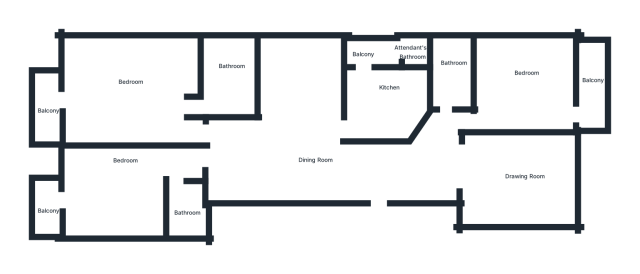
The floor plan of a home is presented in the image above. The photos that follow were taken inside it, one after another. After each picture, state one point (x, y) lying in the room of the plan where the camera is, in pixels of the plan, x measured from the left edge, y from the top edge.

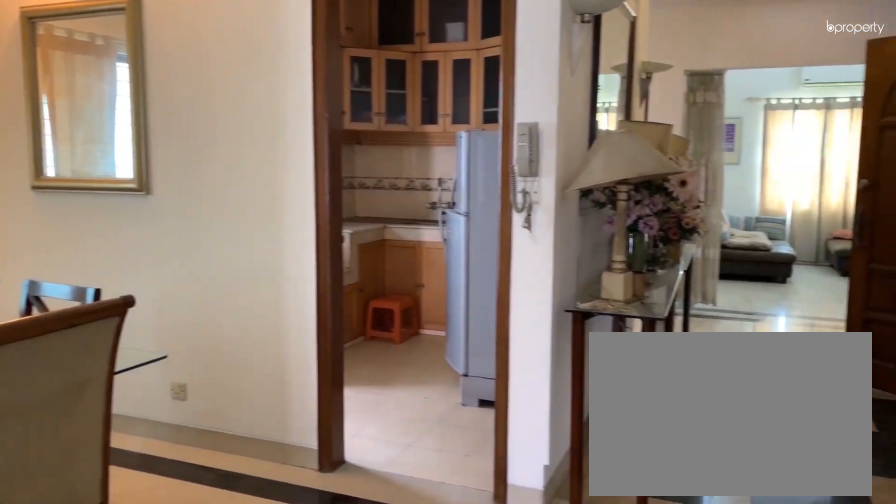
(299, 156)
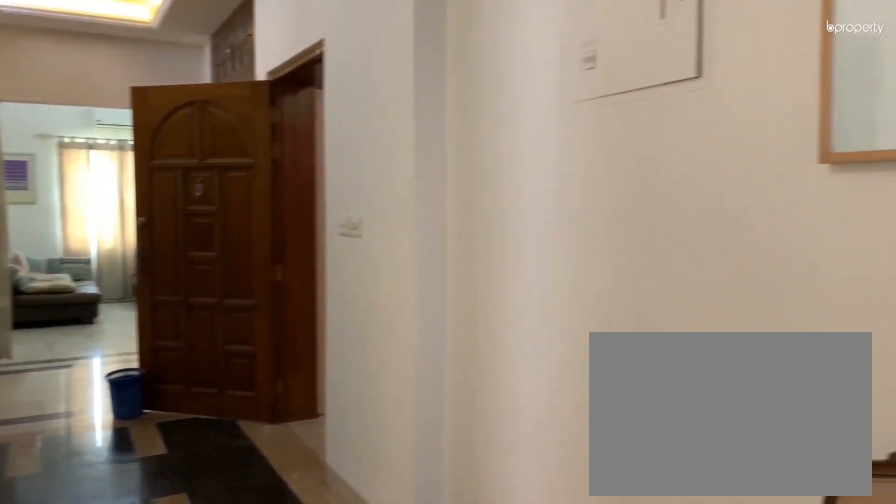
(299, 156)
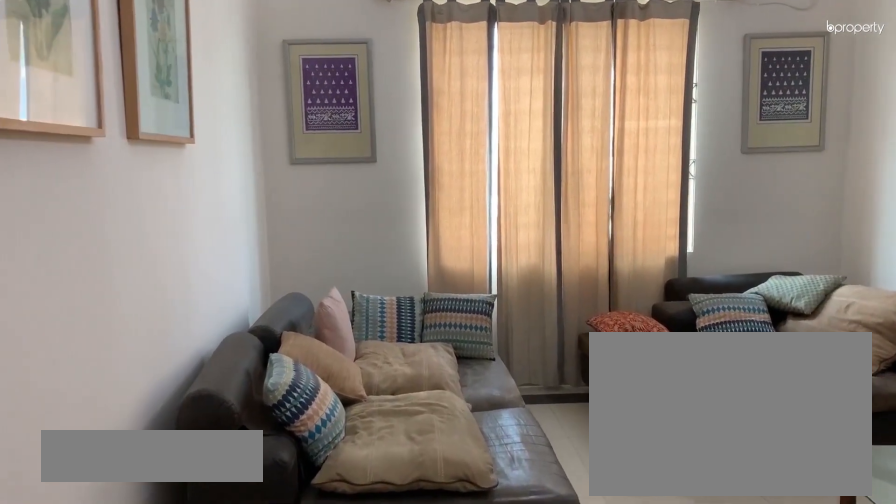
(522, 180)
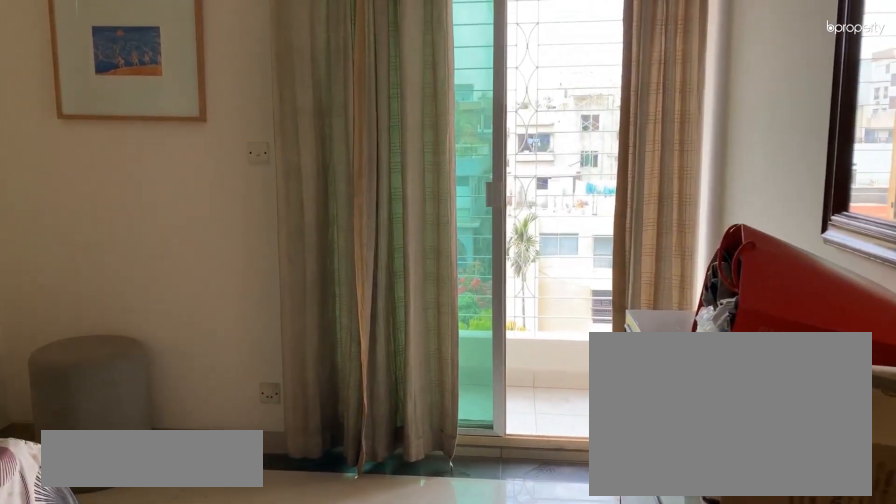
(532, 91)
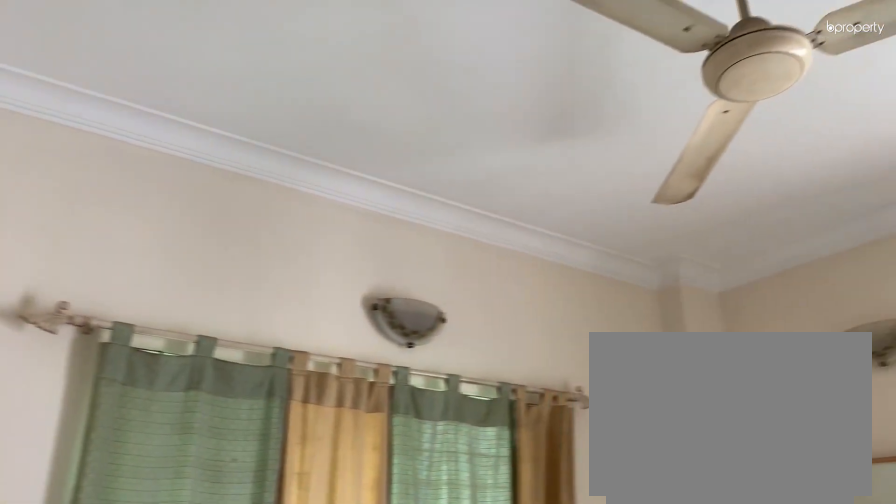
(532, 91)
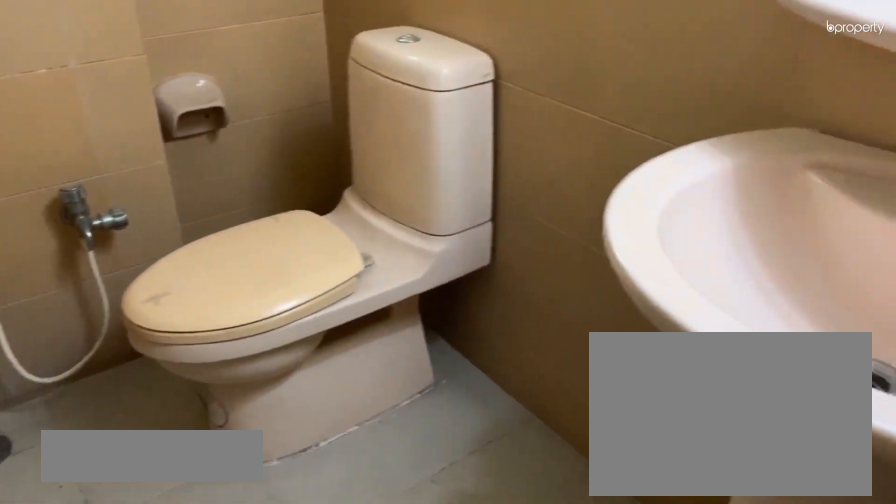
(452, 81)
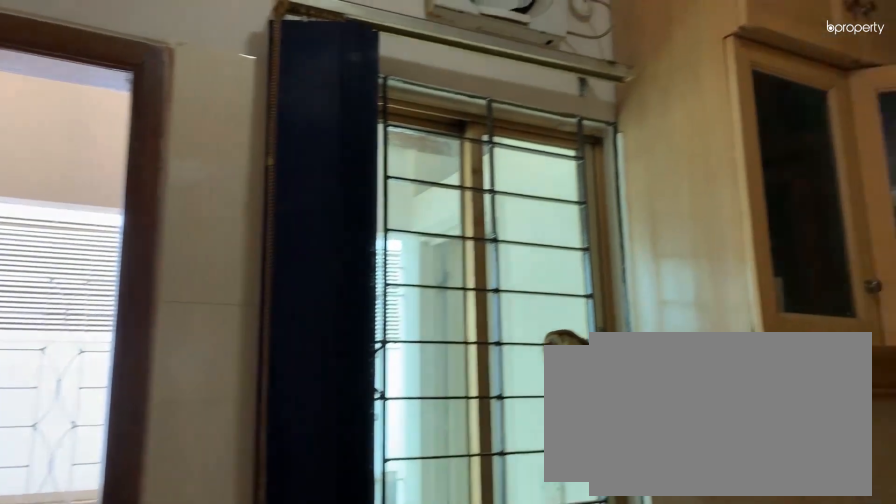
(377, 107)
